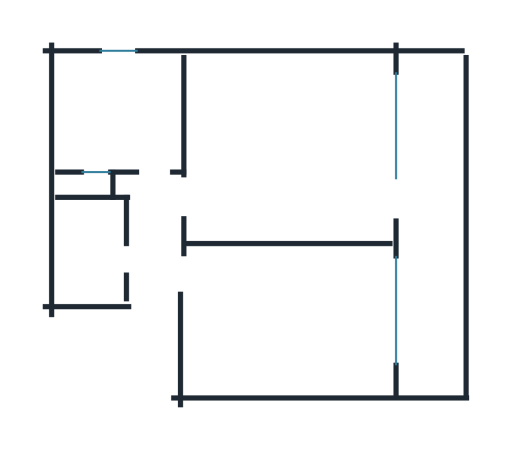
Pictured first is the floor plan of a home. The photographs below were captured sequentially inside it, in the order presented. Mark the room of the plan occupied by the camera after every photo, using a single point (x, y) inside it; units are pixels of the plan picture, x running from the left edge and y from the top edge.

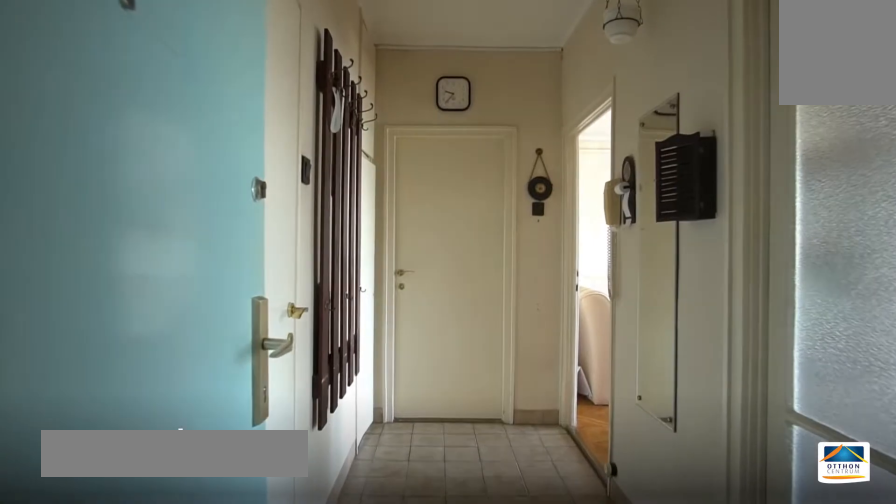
(155, 256)
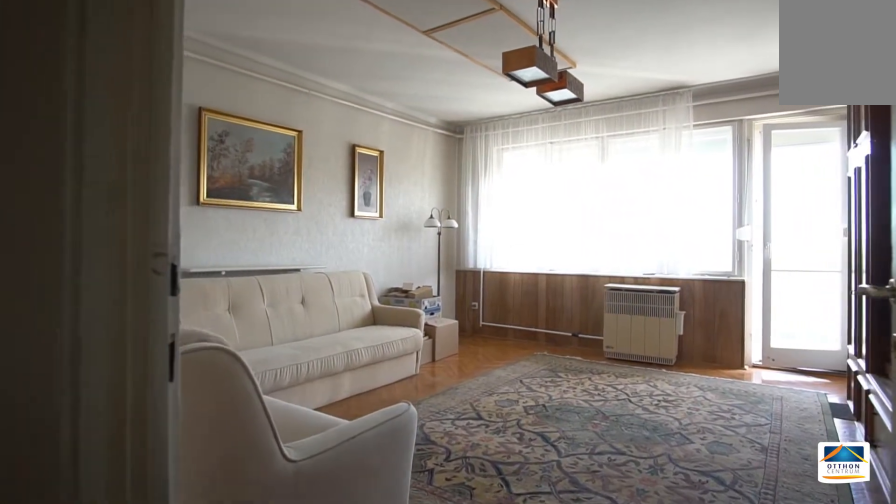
(292, 142)
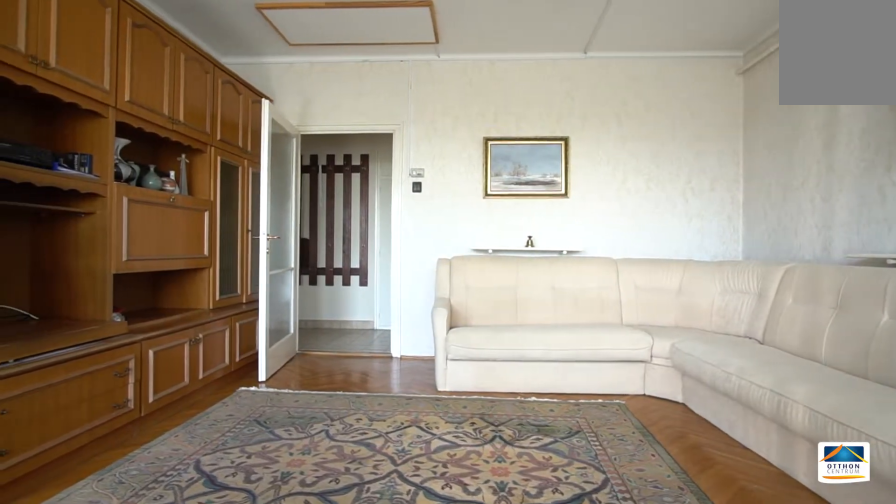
(291, 142)
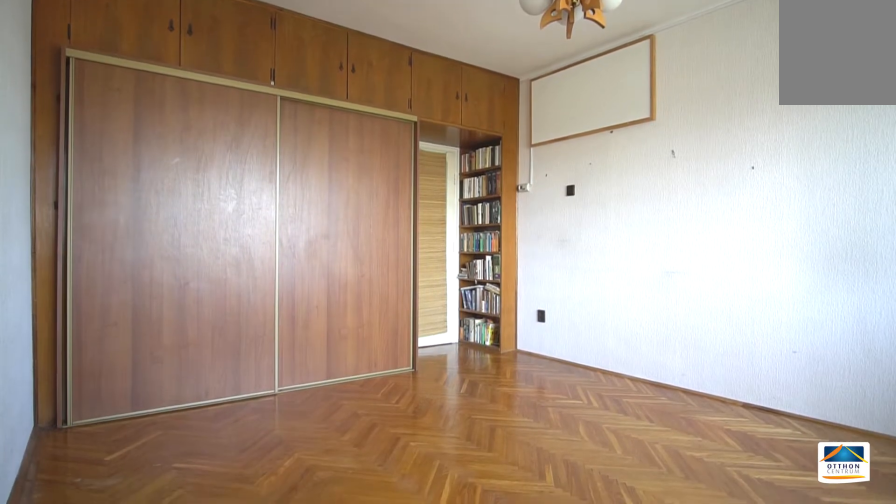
(292, 317)
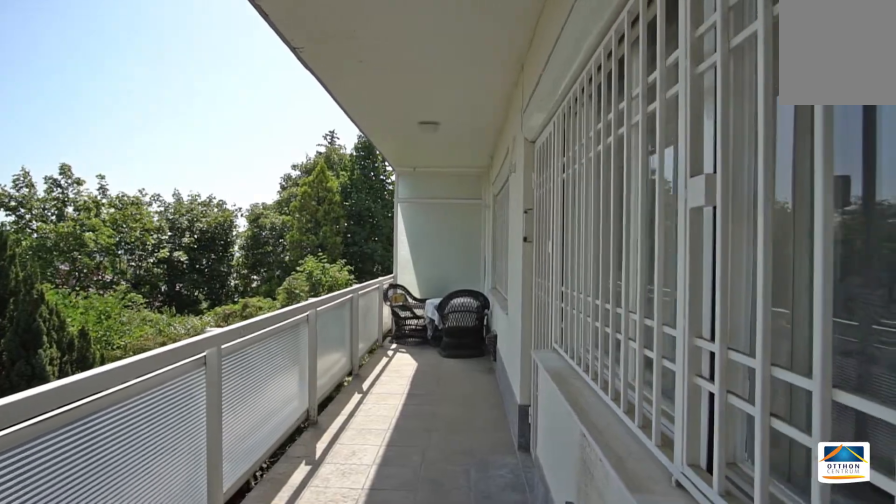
(434, 208)
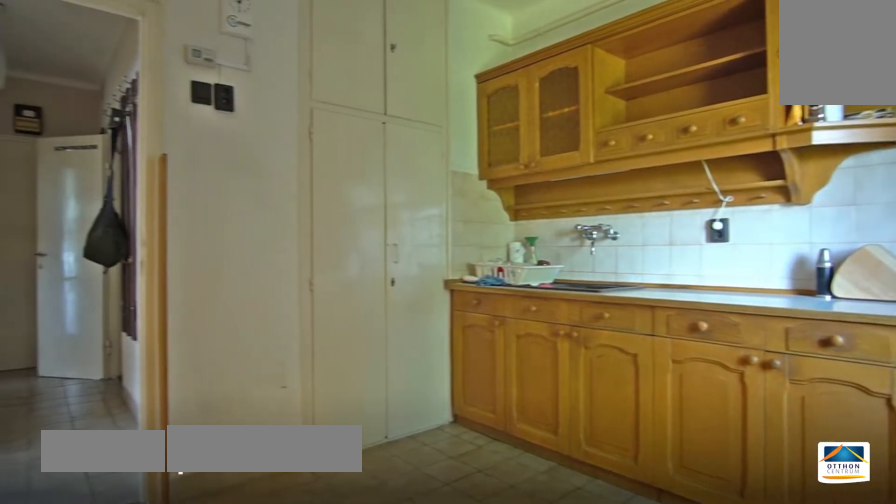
(127, 114)
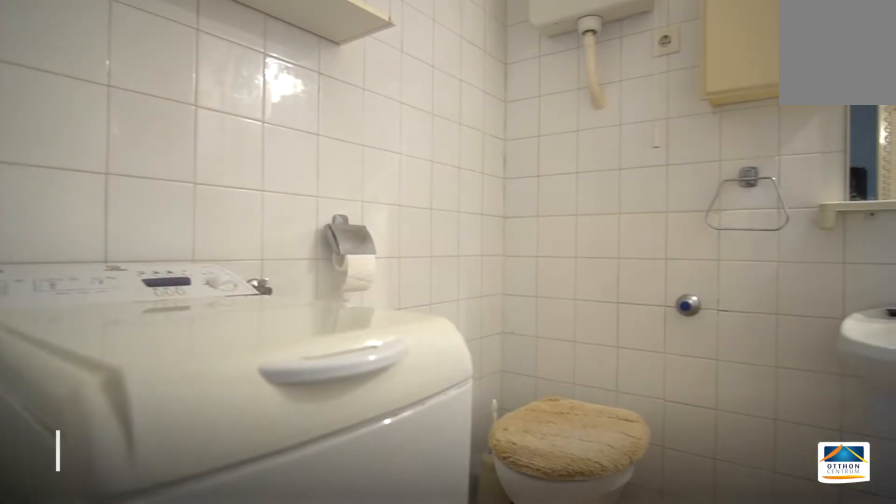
(89, 257)
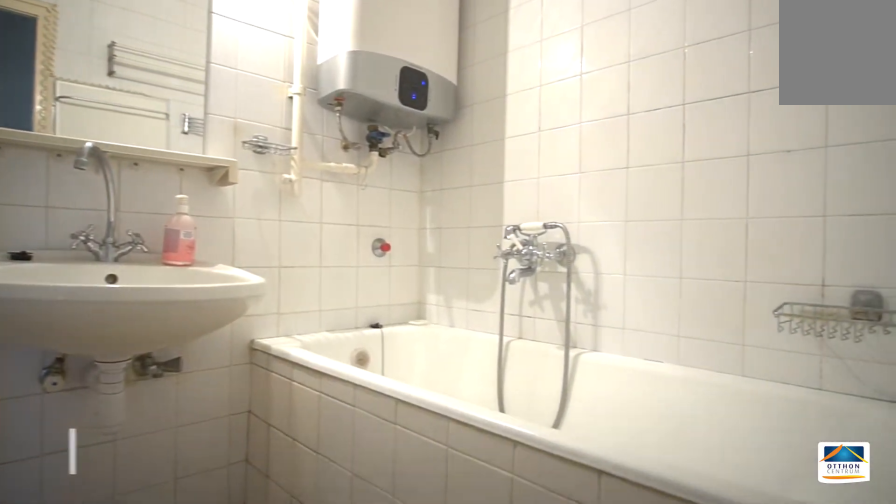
(88, 256)
